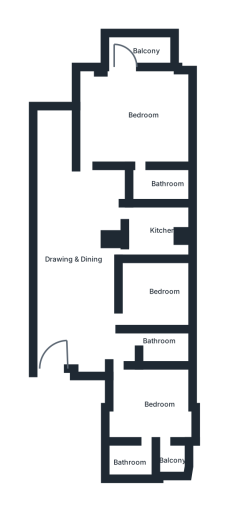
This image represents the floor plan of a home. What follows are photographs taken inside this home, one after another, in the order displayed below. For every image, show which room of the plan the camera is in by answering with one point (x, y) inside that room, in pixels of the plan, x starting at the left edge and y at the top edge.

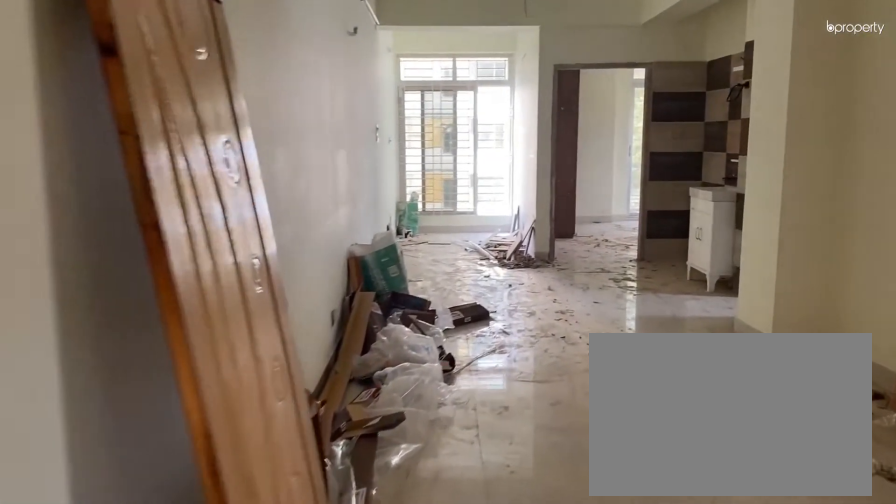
(76, 283)
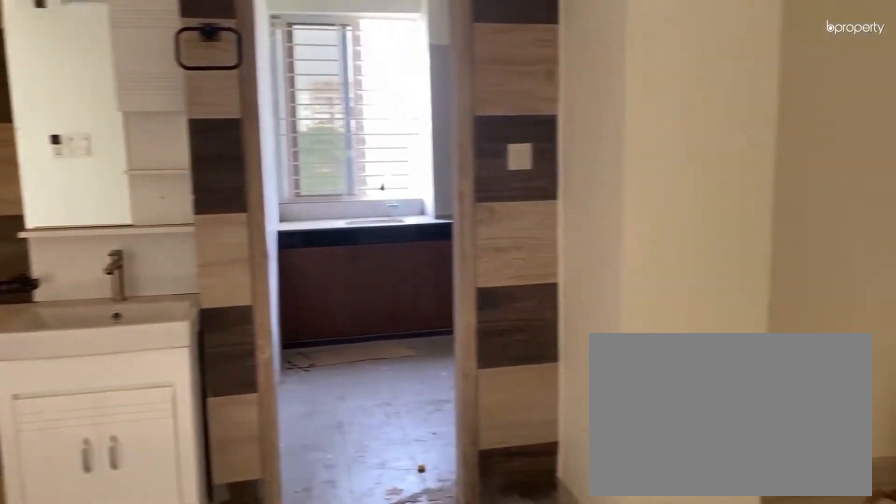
(76, 283)
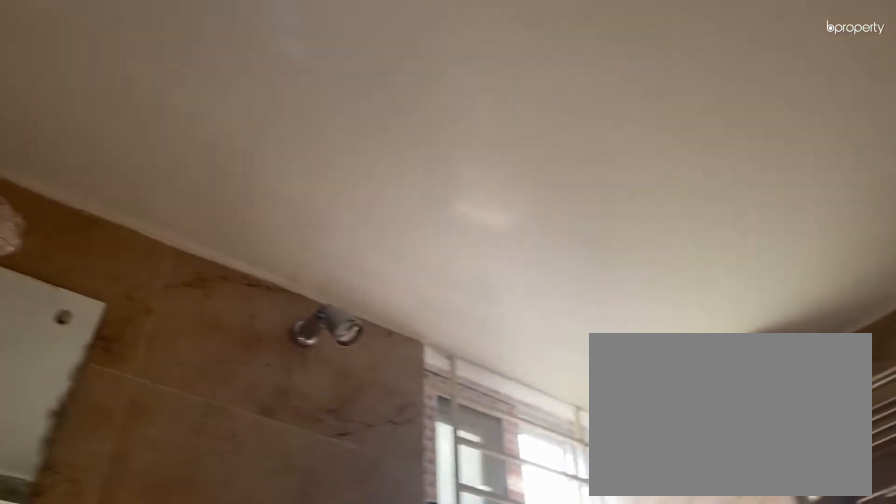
(136, 465)
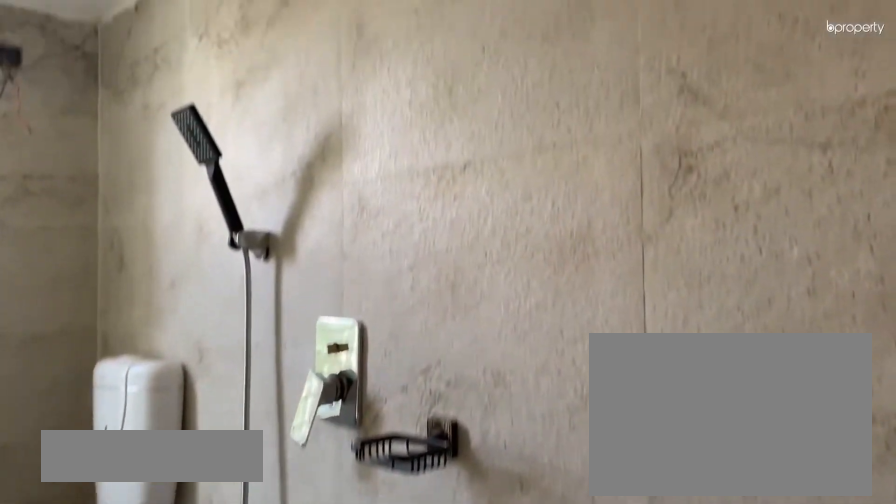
(157, 343)
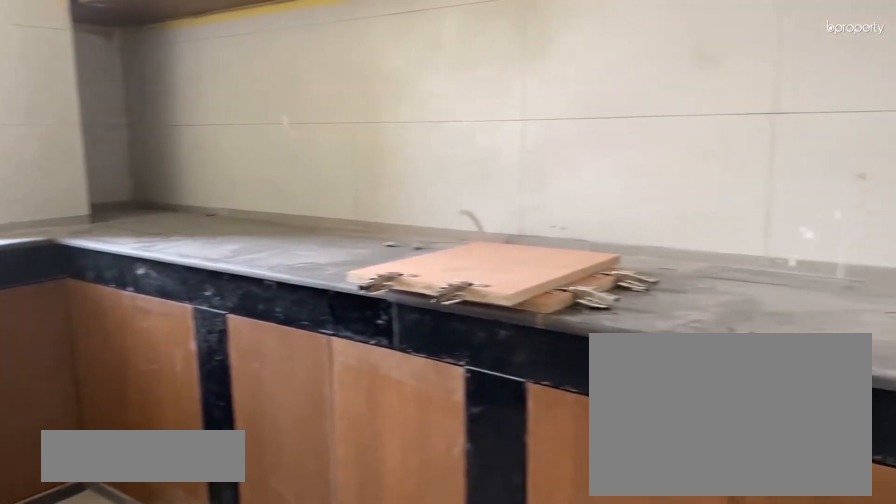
(156, 229)
